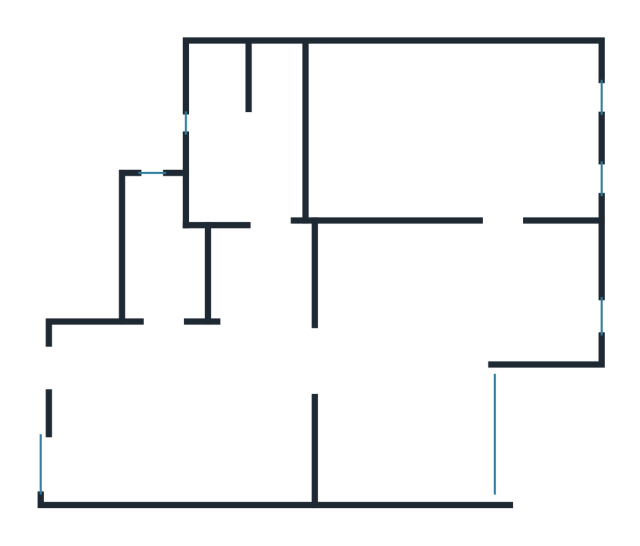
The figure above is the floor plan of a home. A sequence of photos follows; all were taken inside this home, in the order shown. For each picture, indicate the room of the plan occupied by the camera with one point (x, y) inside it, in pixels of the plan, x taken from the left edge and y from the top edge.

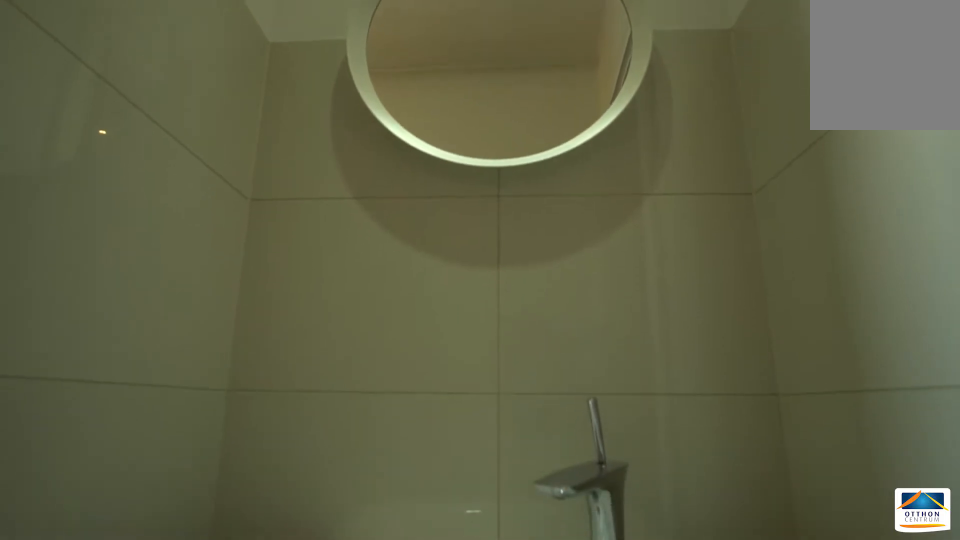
(165, 262)
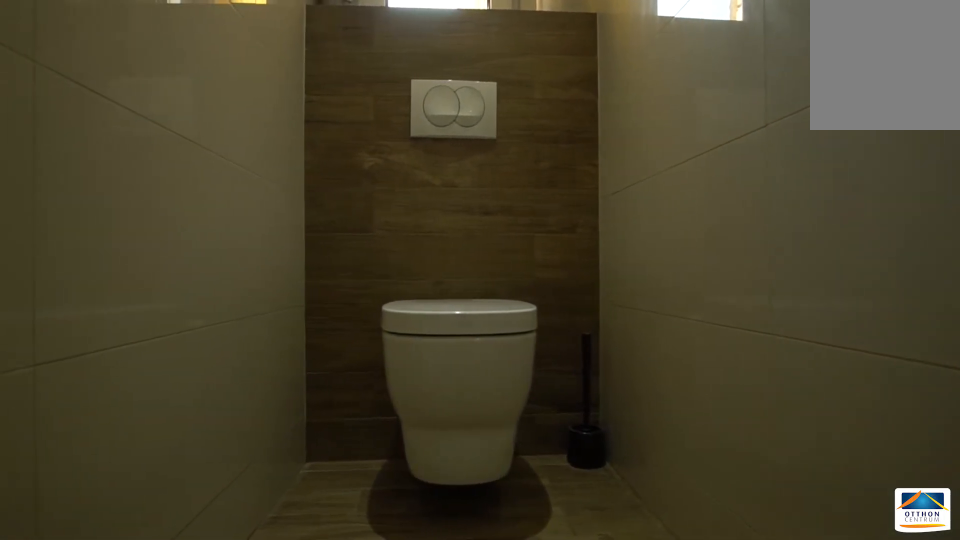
(165, 262)
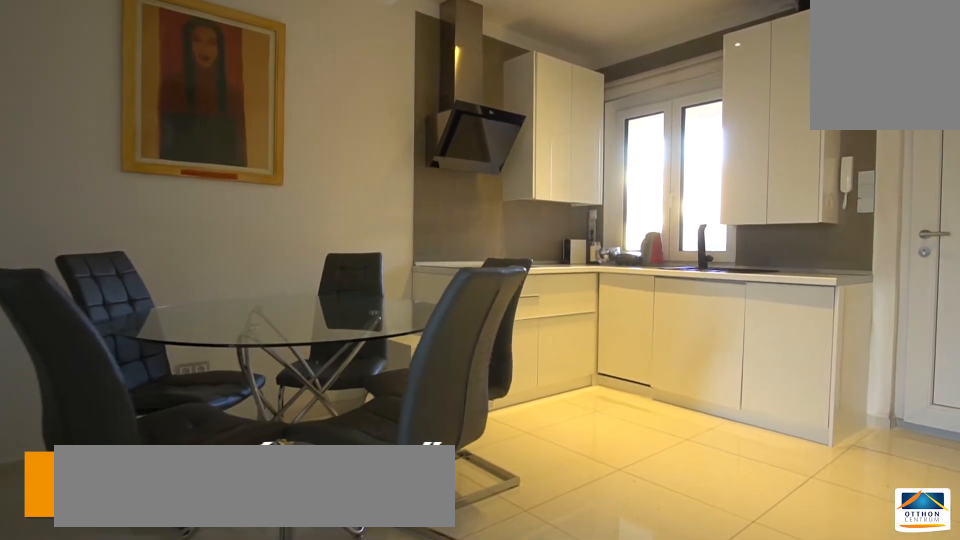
(187, 420)
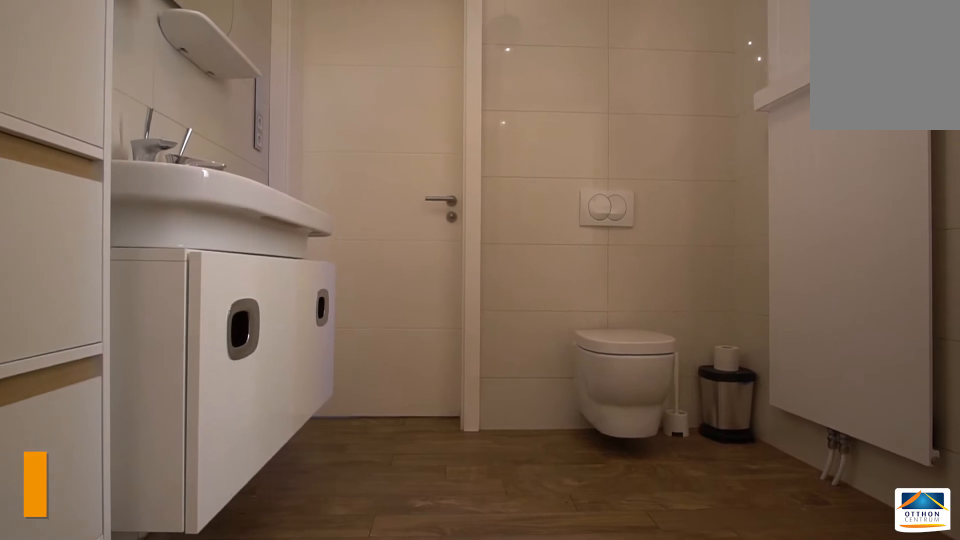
(247, 164)
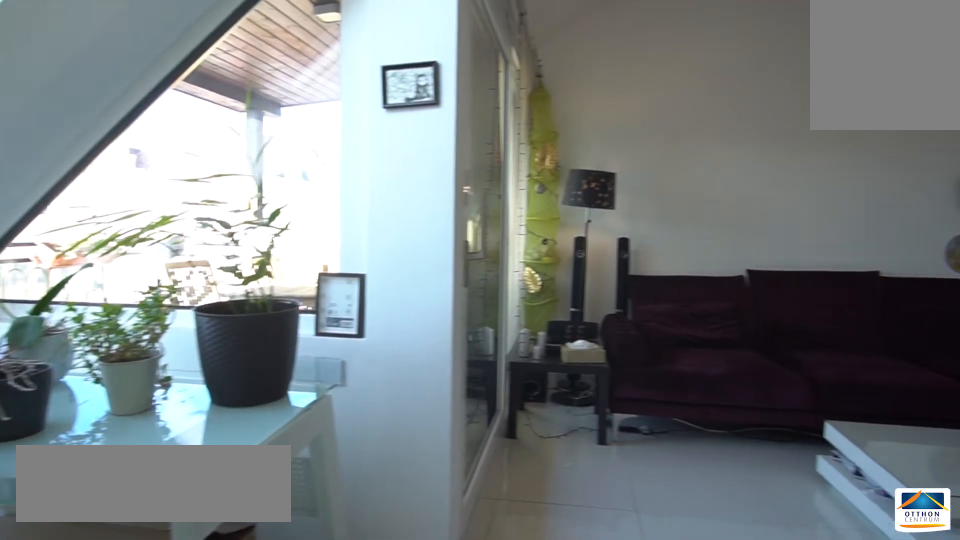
(448, 352)
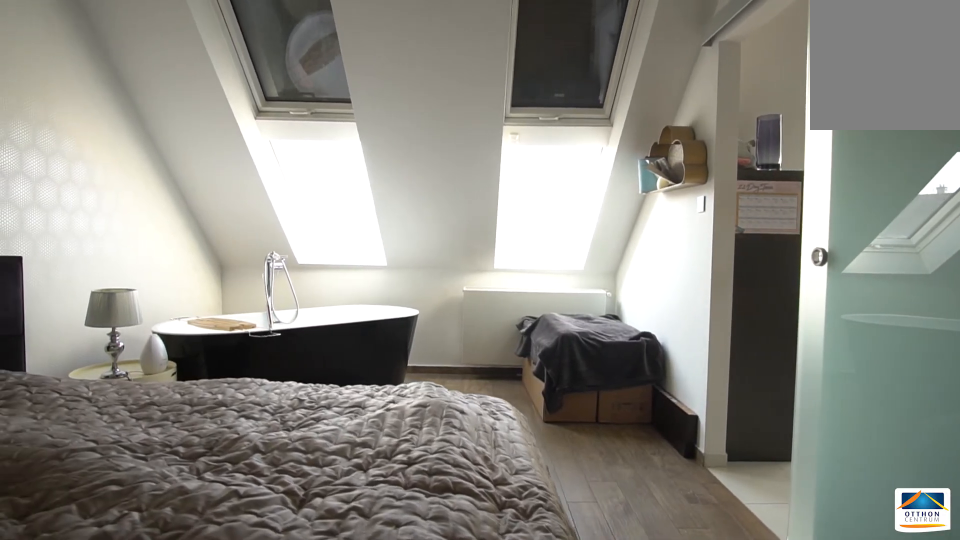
(456, 134)
